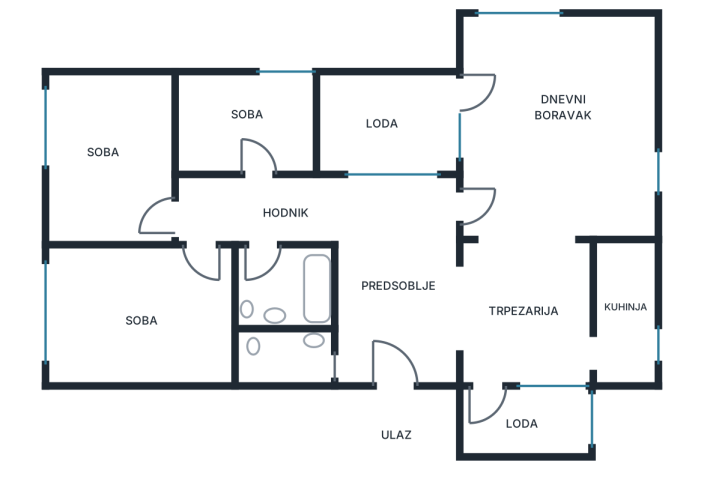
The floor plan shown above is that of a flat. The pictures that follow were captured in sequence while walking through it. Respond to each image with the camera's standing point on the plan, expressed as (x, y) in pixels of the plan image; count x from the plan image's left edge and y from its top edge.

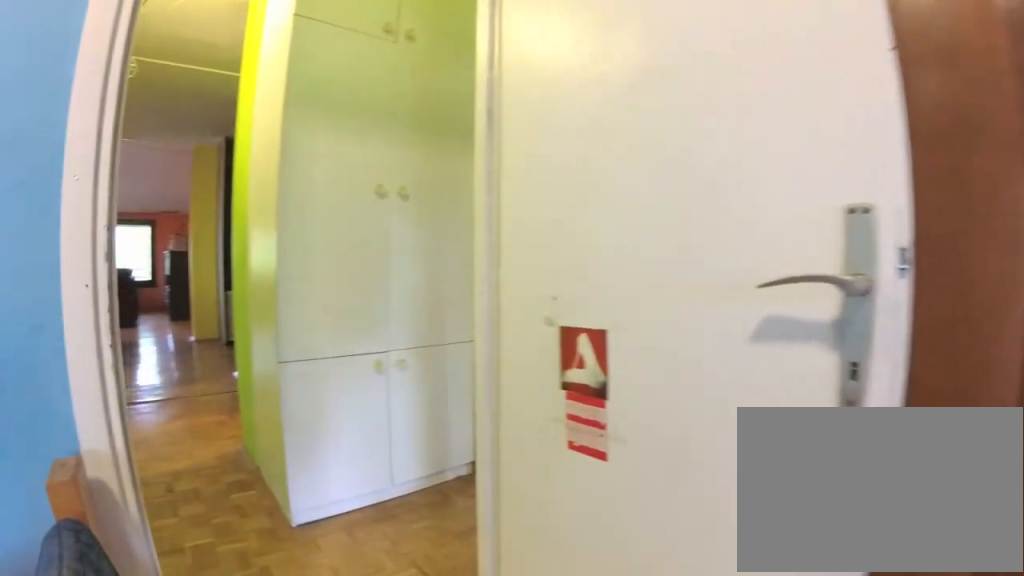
(122, 192)
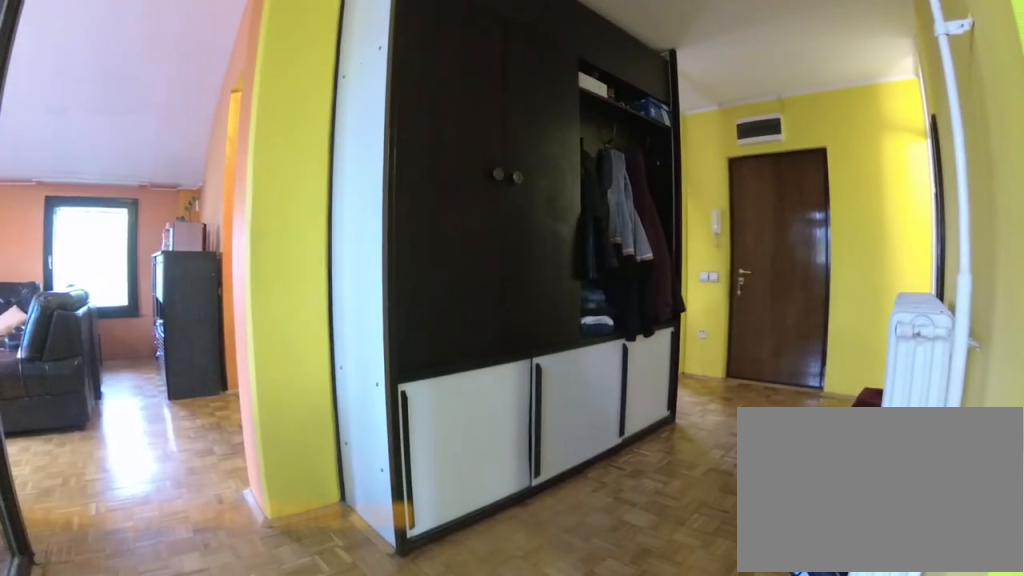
(346, 192)
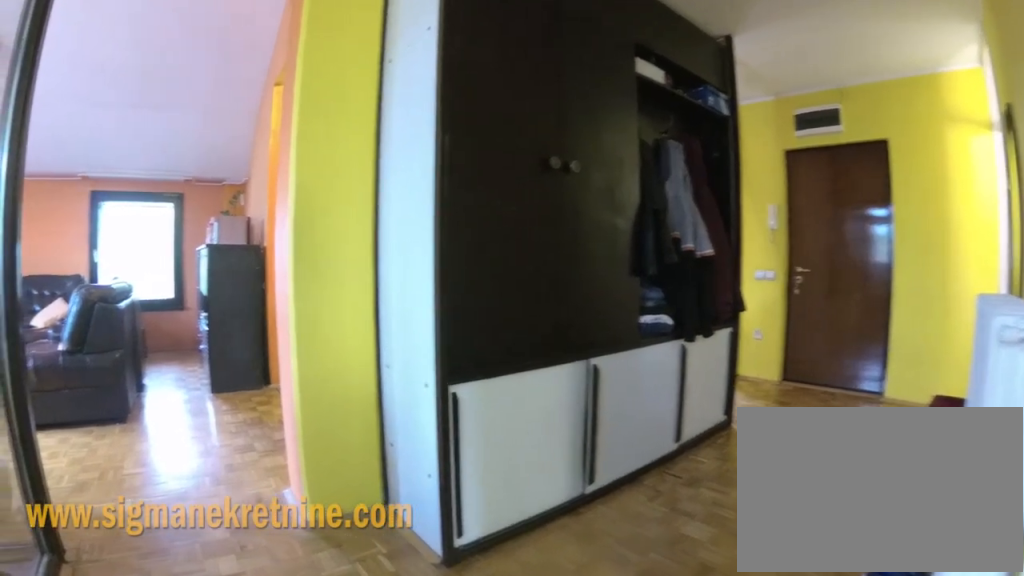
(351, 190)
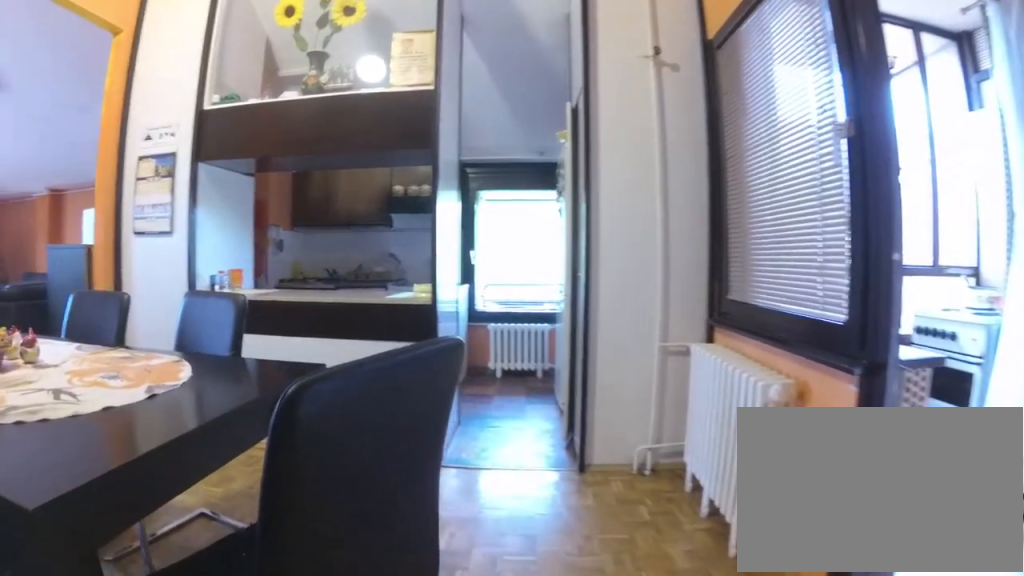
(450, 347)
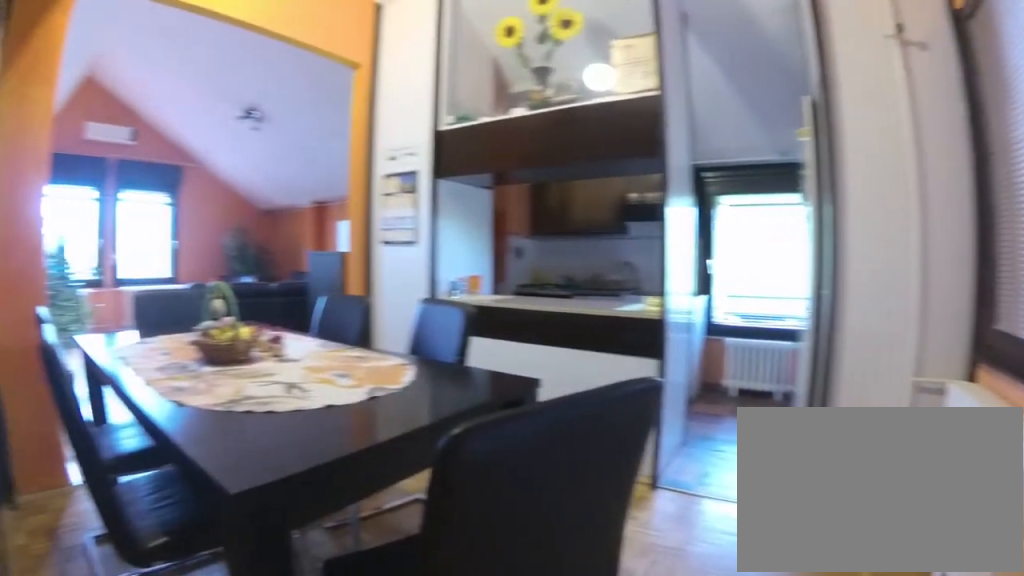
(461, 354)
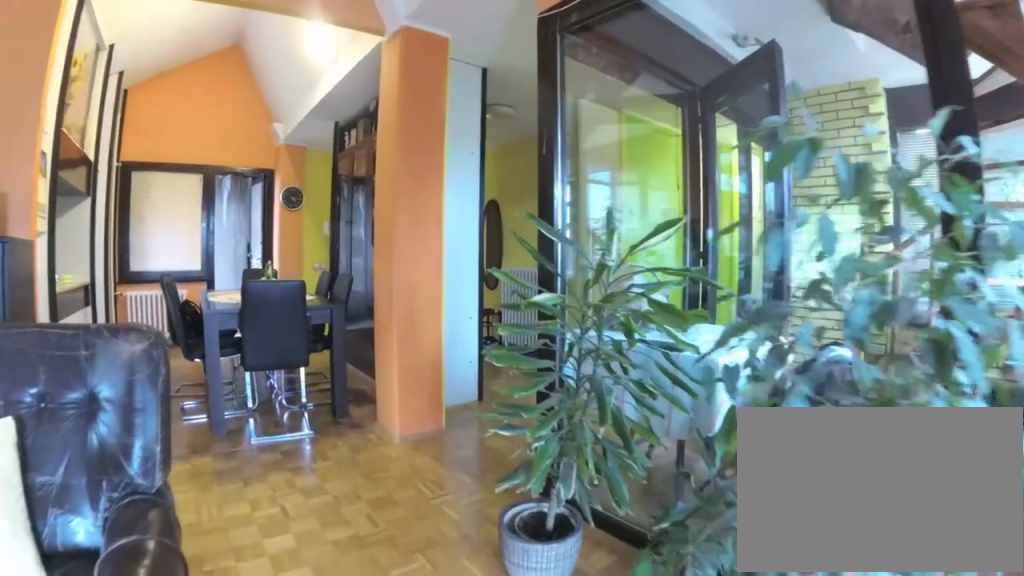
(530, 117)
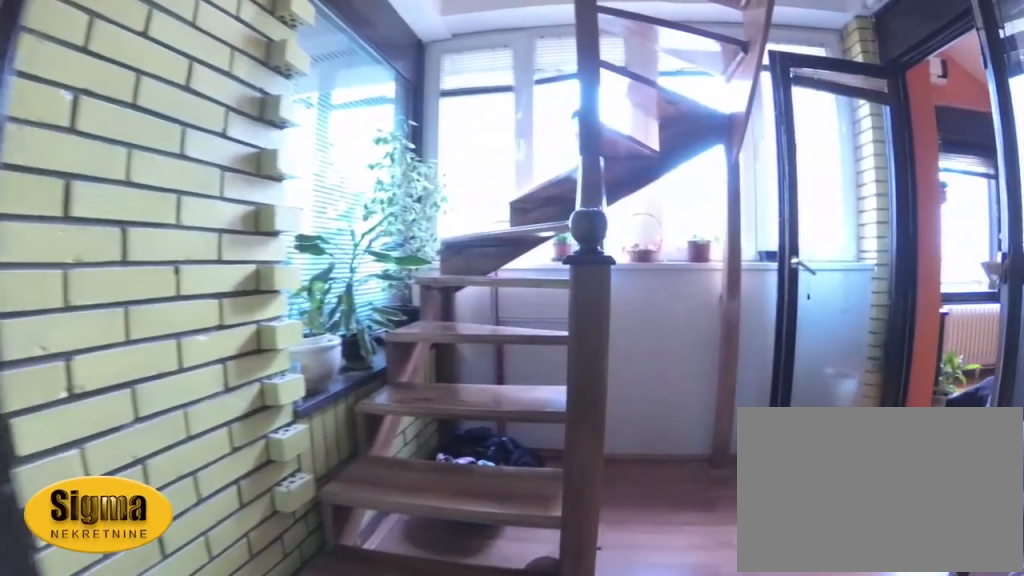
(355, 177)
